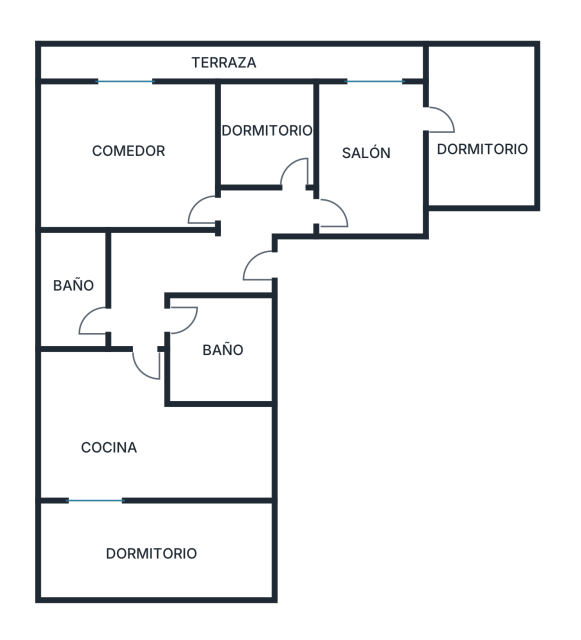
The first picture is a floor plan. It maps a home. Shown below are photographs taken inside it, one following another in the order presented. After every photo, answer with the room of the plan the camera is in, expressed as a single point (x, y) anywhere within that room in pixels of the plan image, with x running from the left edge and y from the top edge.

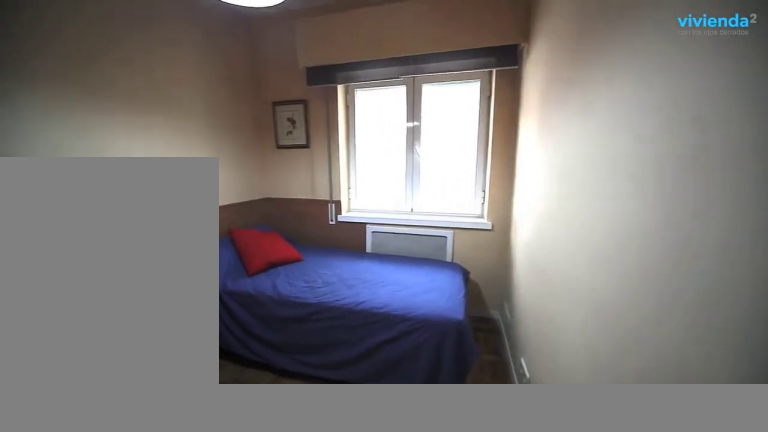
(266, 144)
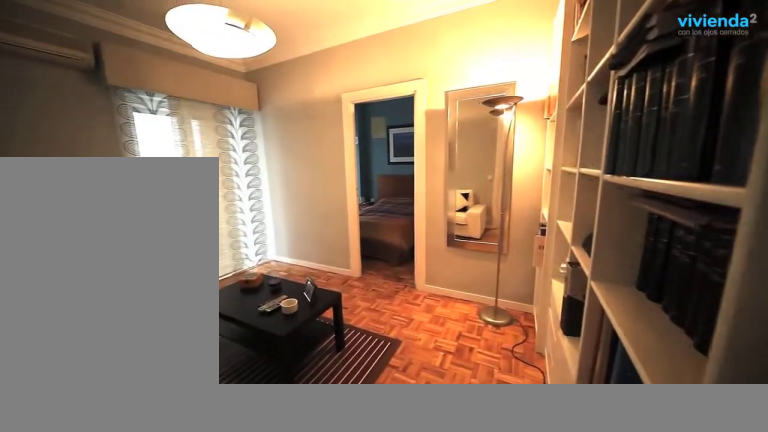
(391, 197)
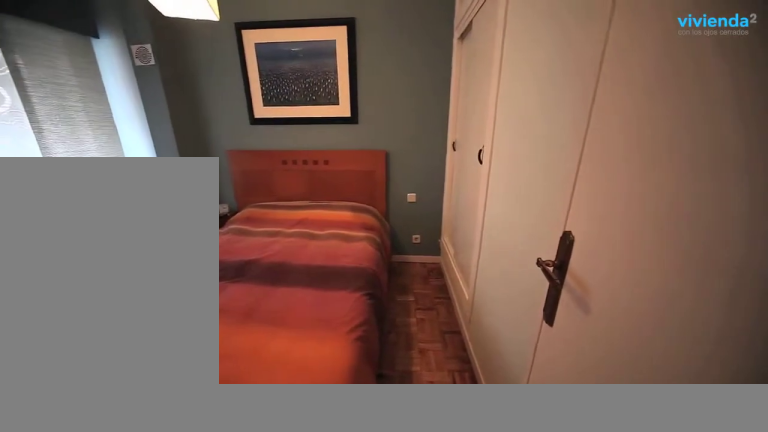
(476, 100)
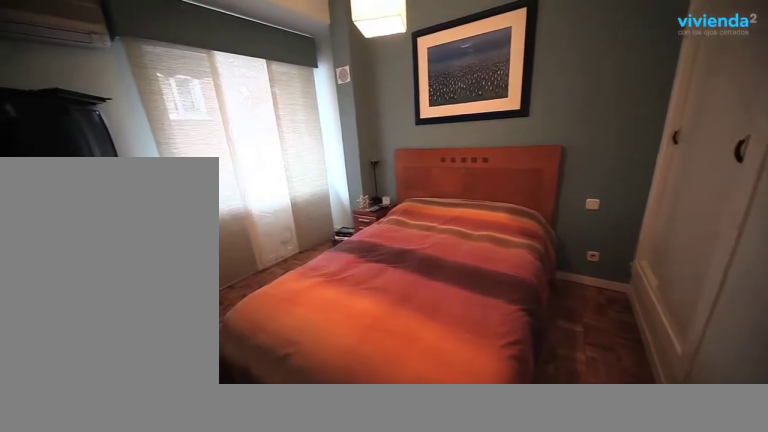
(476, 100)
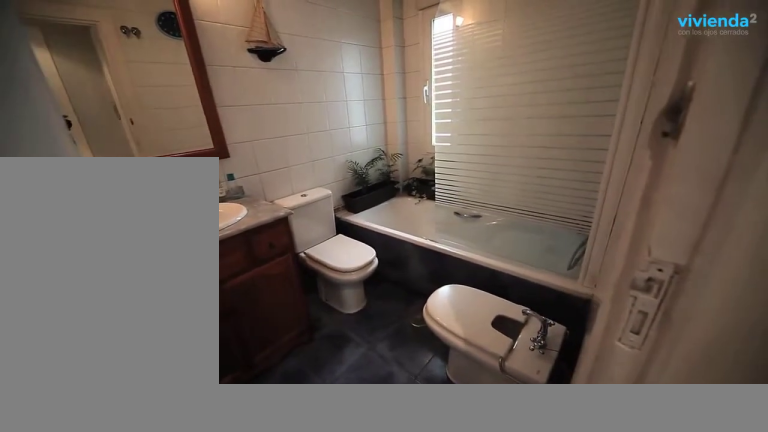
(240, 370)
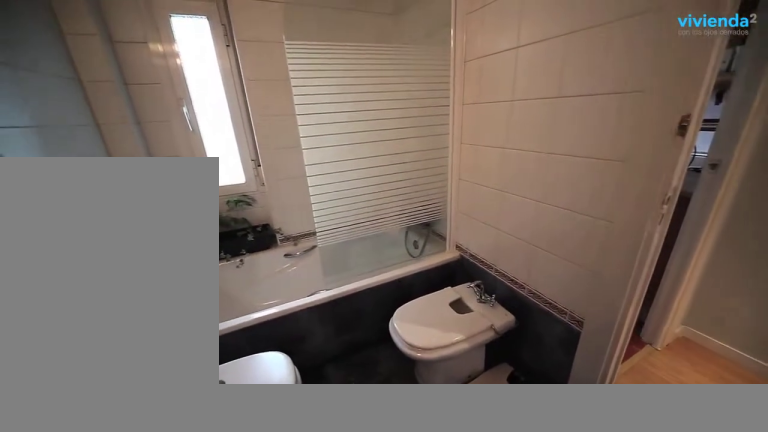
(247, 350)
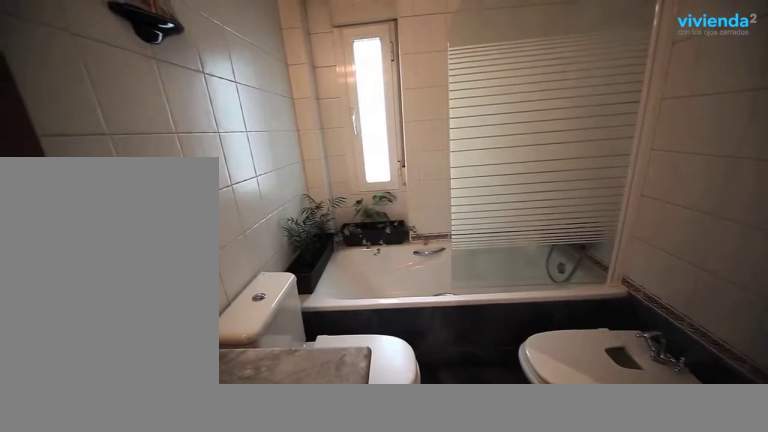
(247, 350)
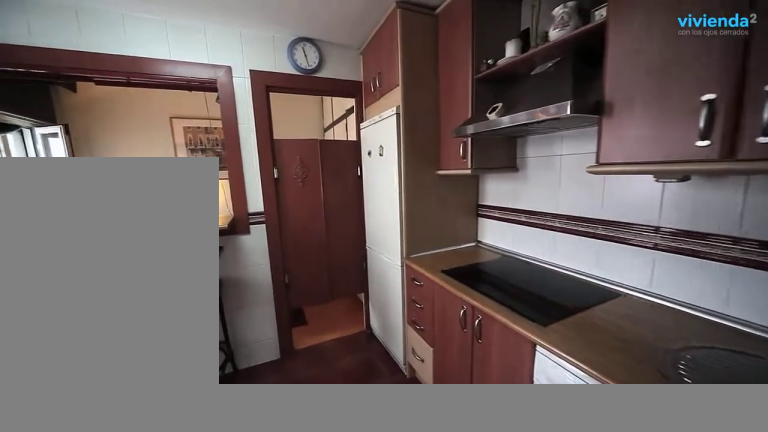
(74, 408)
